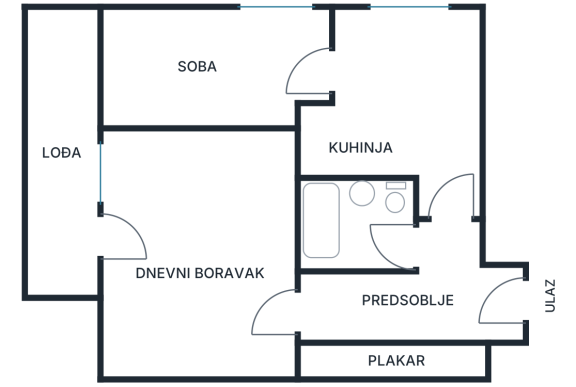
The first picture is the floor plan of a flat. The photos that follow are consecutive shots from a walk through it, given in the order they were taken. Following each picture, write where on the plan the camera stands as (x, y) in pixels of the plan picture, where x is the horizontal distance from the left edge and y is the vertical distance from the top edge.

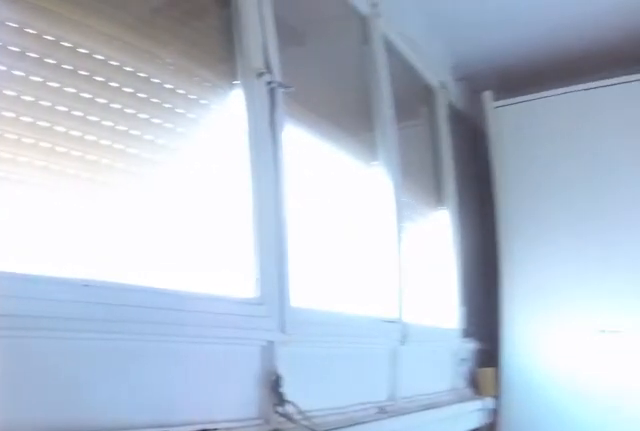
(75, 258)
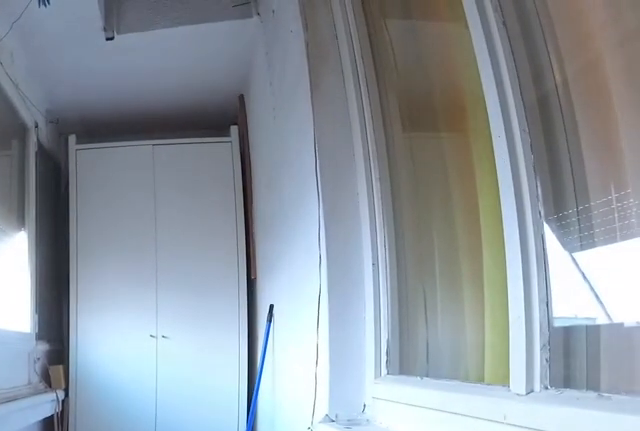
(58, 245)
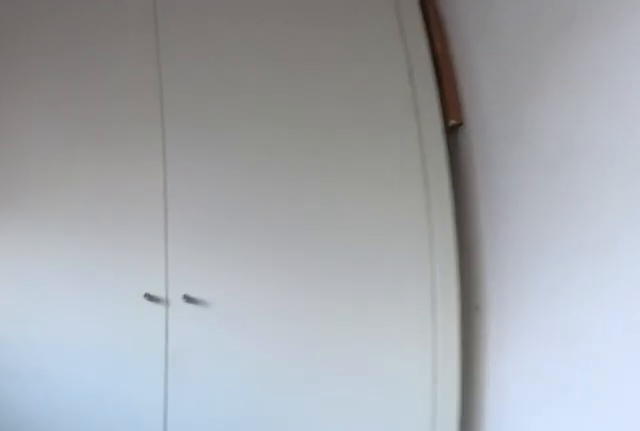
(58, 92)
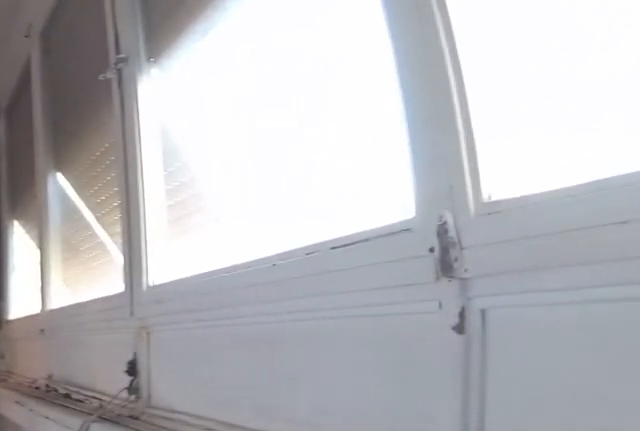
(63, 44)
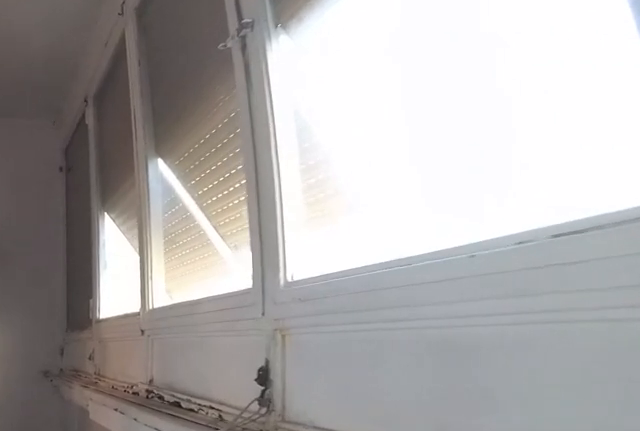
(57, 60)
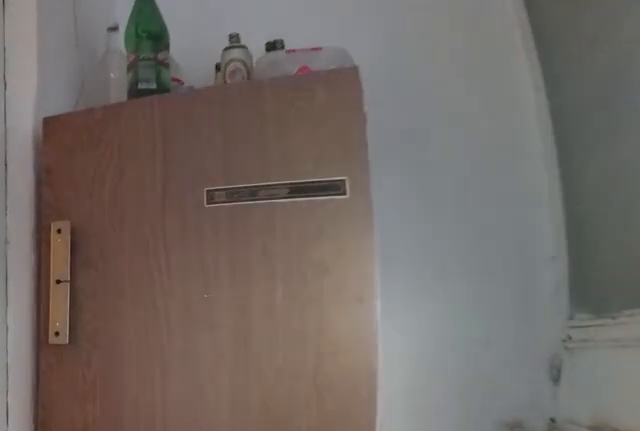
(57, 205)
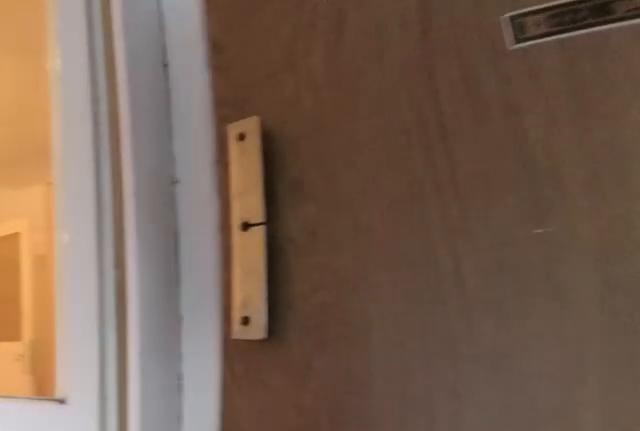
(53, 226)
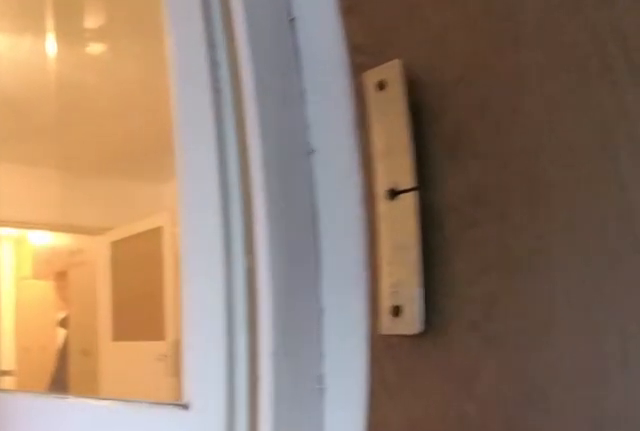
(58, 230)
